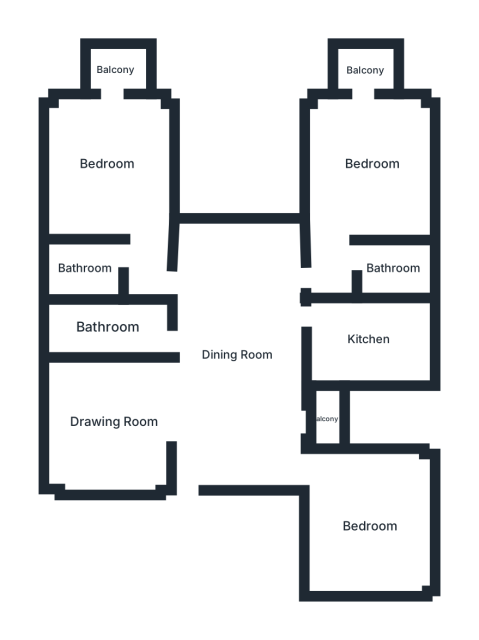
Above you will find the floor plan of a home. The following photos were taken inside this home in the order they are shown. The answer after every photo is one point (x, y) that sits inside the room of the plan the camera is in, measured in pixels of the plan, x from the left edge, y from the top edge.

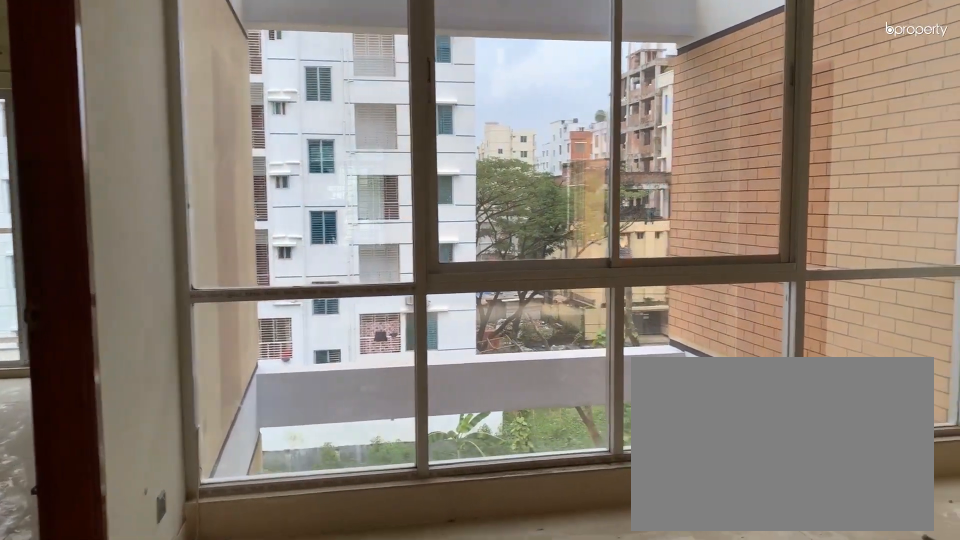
(234, 352)
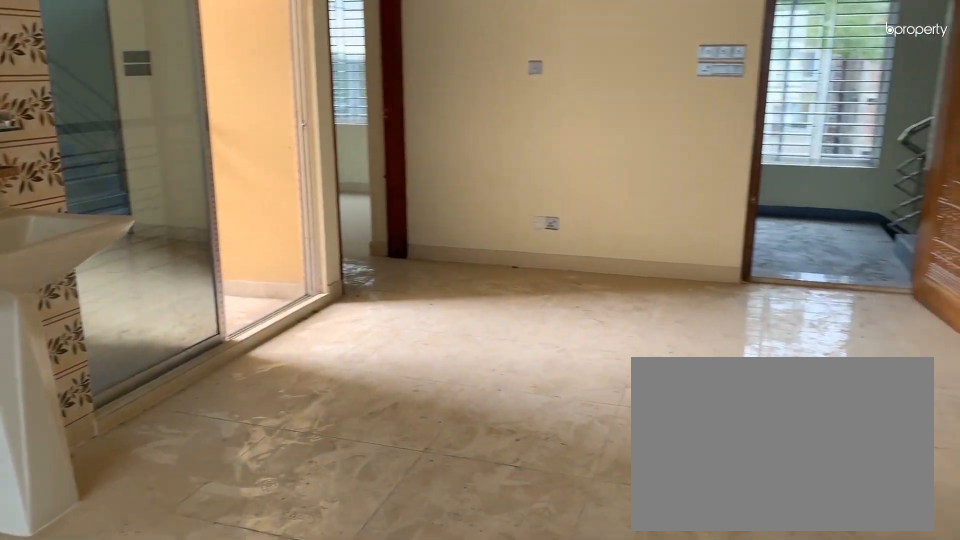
(234, 352)
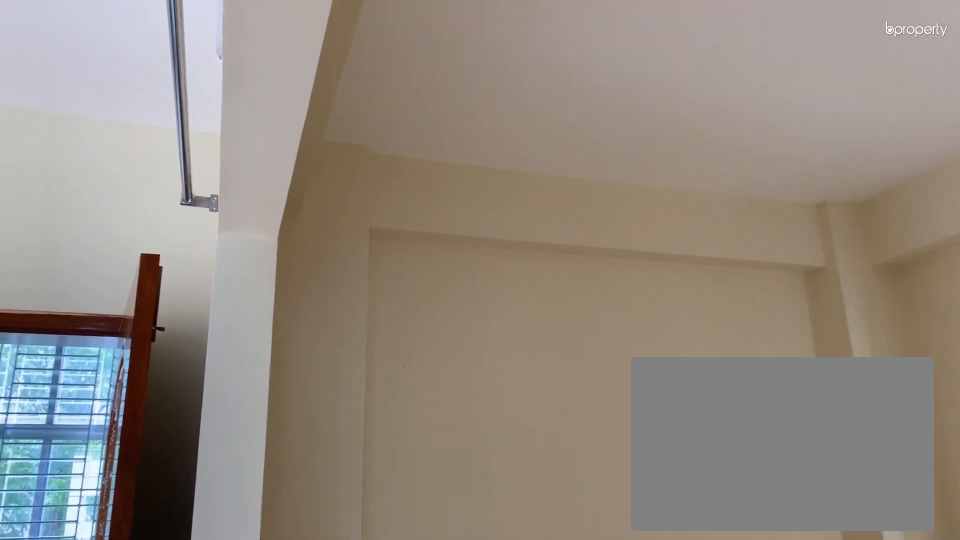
(115, 422)
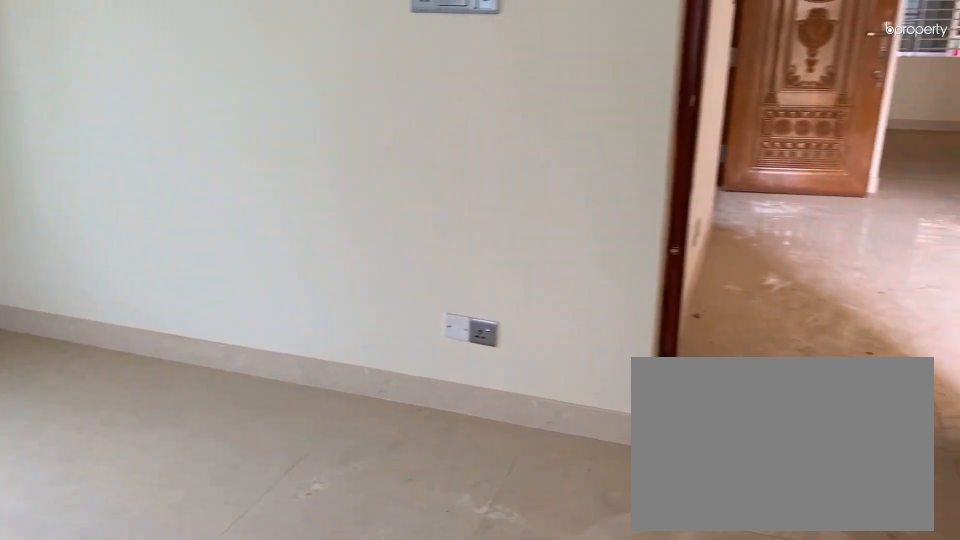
(370, 524)
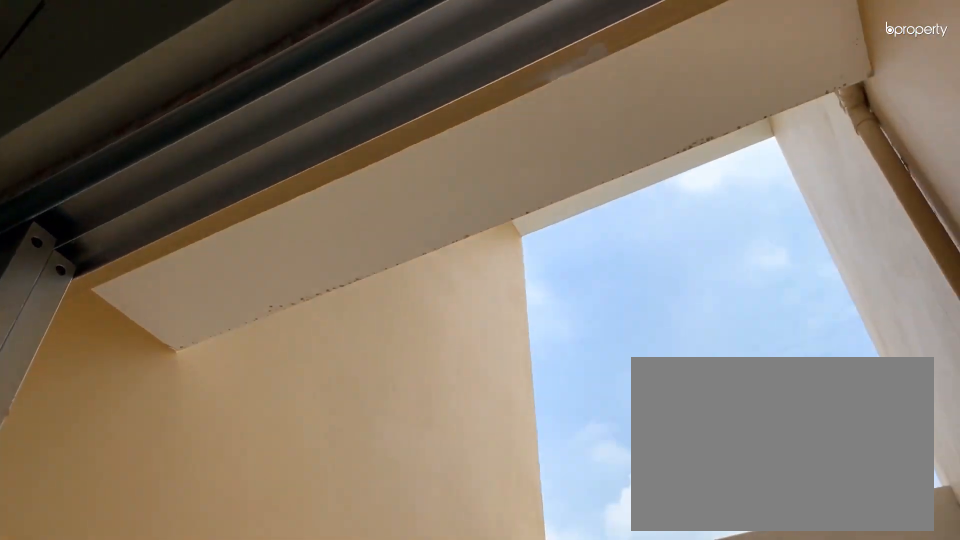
(323, 420)
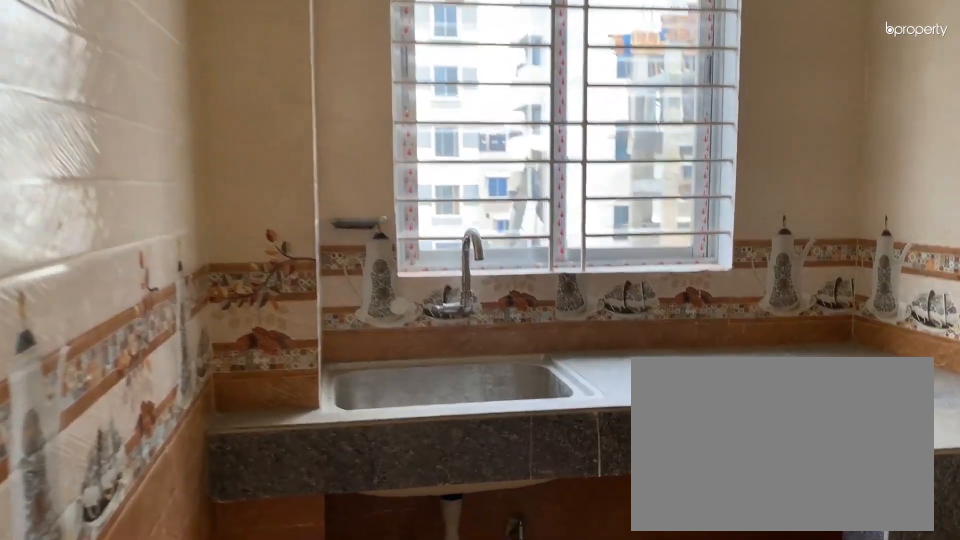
(364, 339)
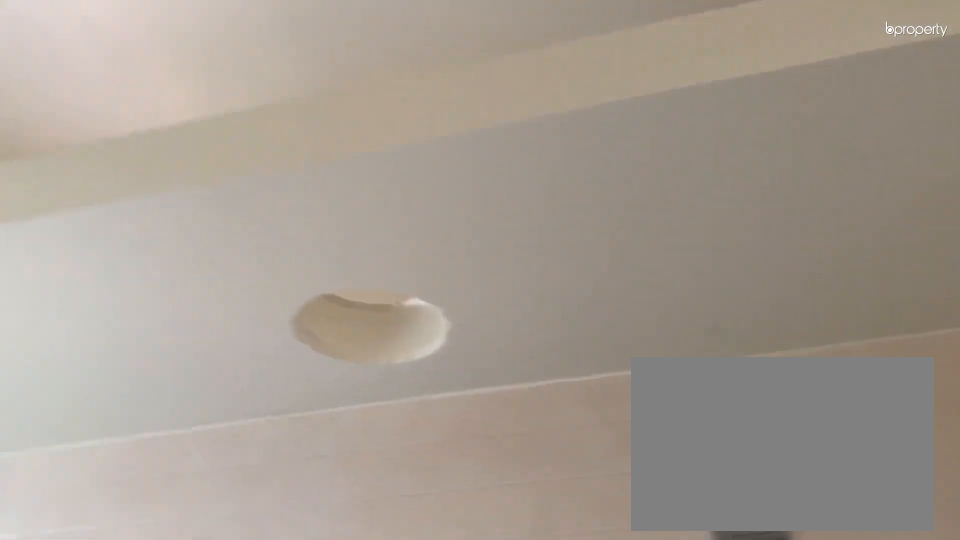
(363, 339)
